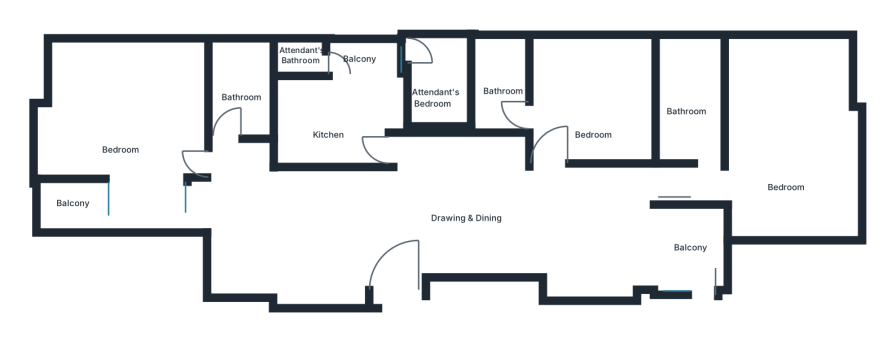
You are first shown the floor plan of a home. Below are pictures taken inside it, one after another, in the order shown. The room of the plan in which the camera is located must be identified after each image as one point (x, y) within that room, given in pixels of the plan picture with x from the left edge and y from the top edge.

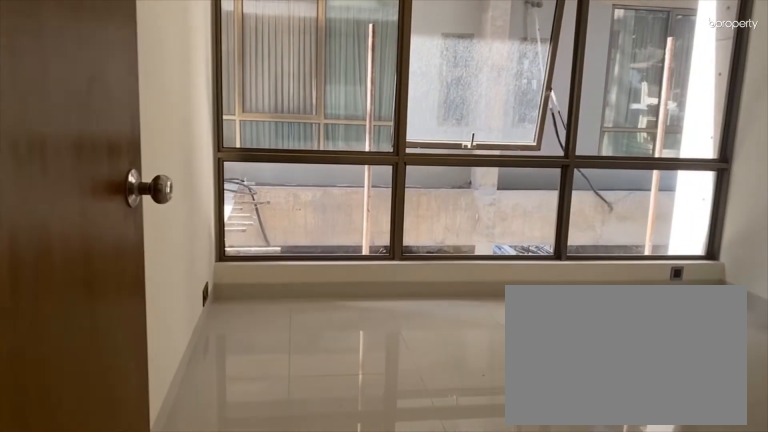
(545, 167)
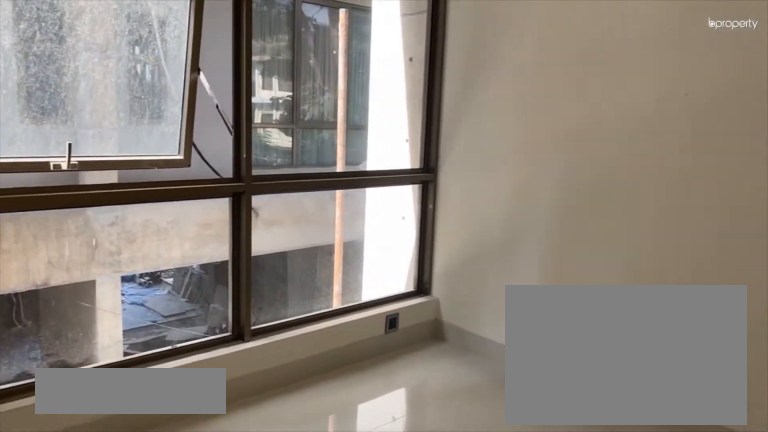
(588, 86)
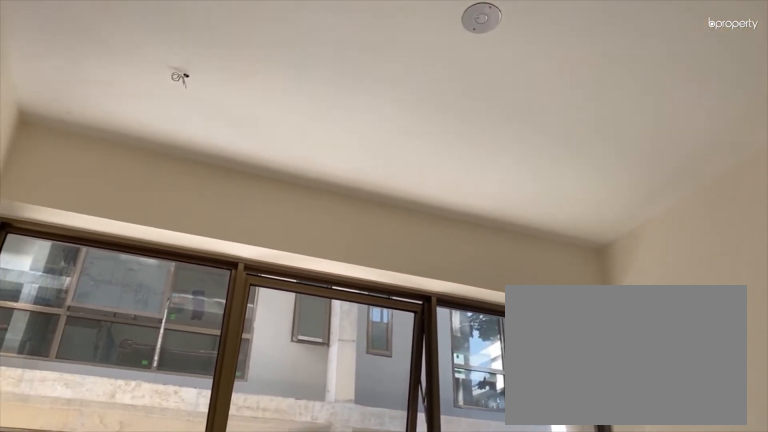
(588, 86)
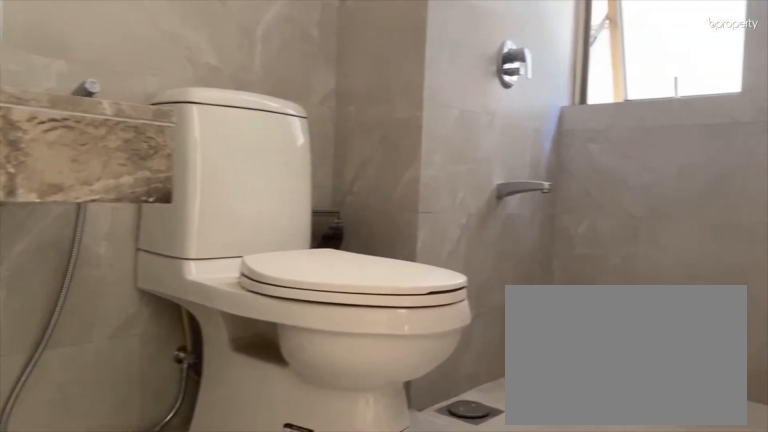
(503, 82)
